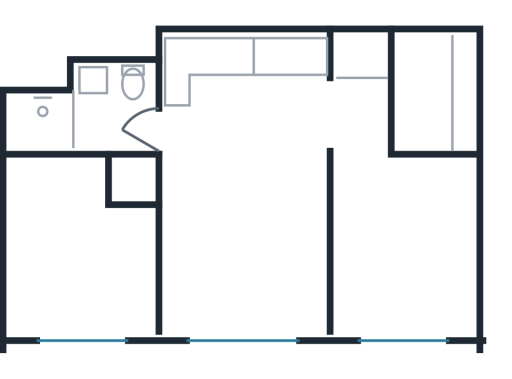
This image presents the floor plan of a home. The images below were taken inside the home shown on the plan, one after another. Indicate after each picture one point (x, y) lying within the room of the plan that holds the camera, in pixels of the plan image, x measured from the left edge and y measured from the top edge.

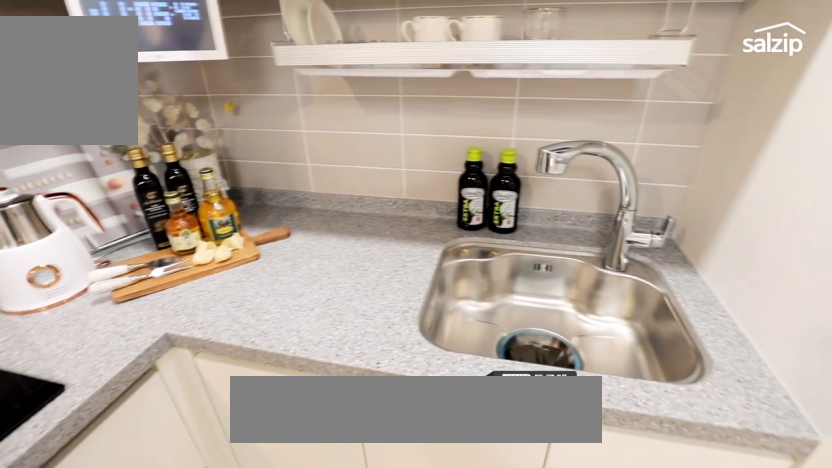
(254, 101)
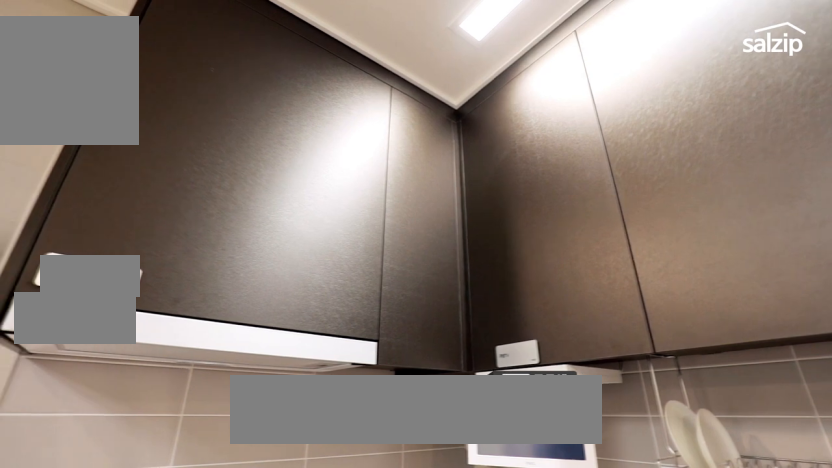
(255, 101)
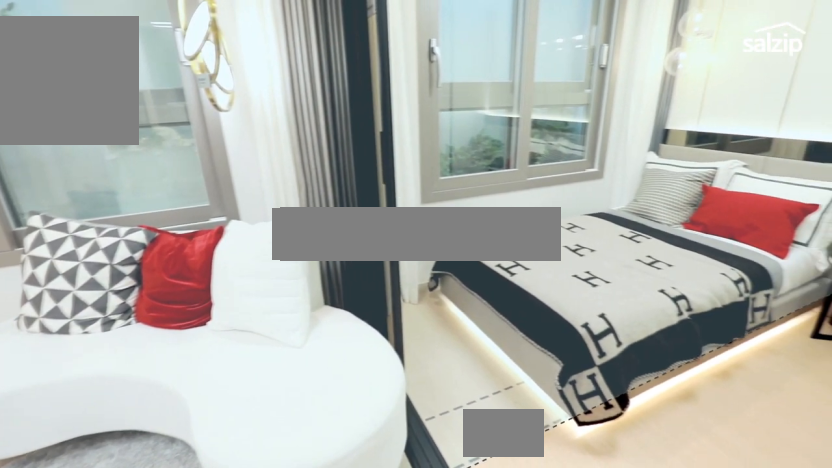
(246, 247)
